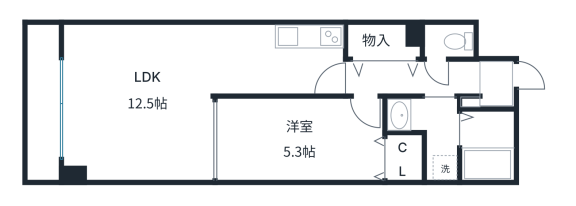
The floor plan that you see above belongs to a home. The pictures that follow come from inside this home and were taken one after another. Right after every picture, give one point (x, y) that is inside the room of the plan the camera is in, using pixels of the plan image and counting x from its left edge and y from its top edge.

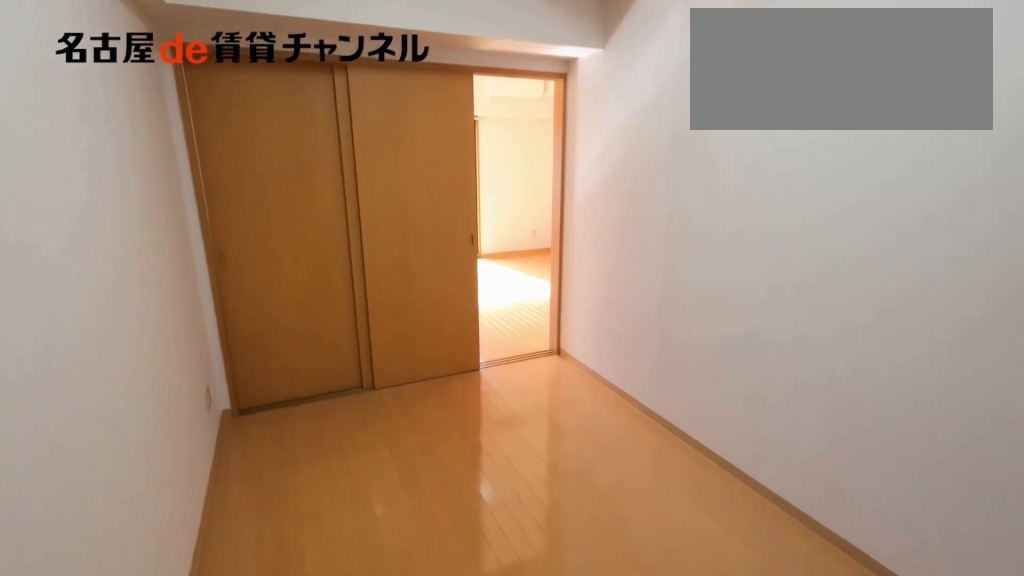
(300, 140)
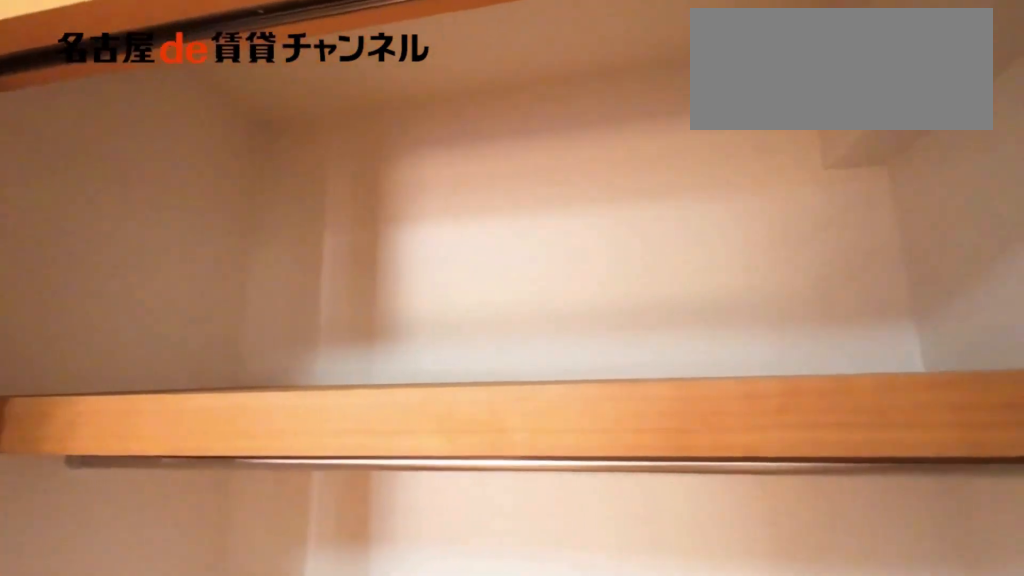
(402, 158)
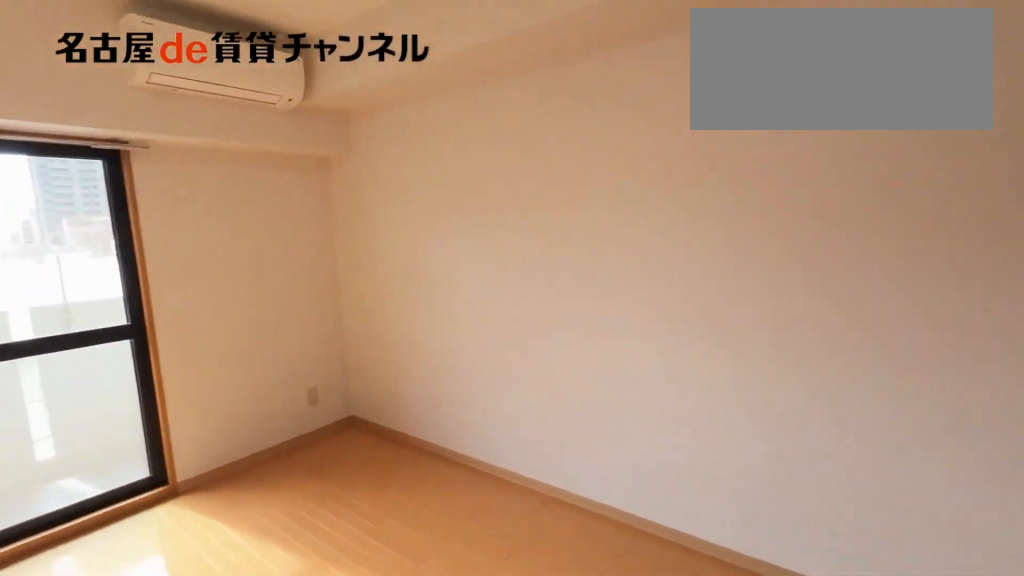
(276, 72)
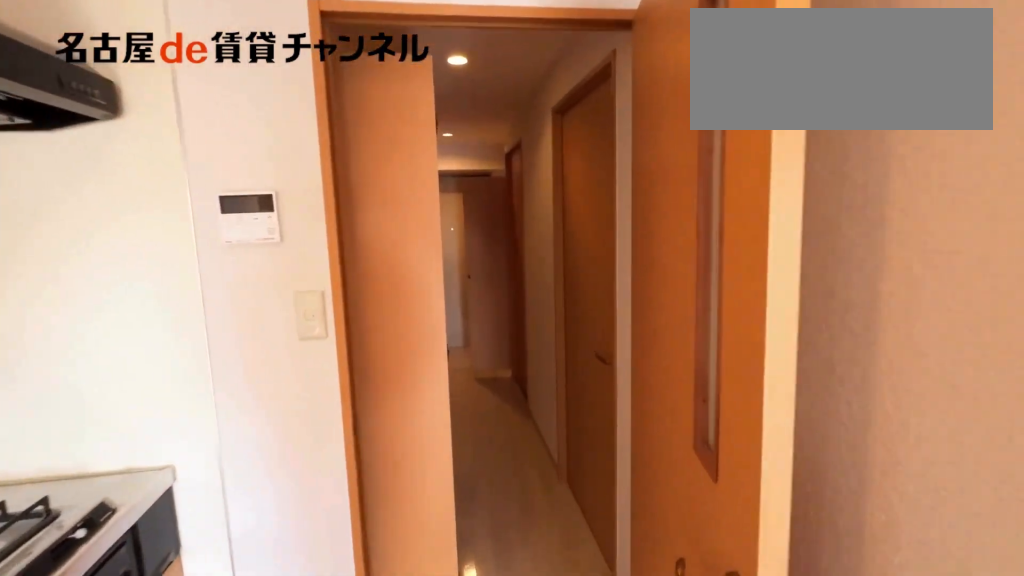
(276, 72)
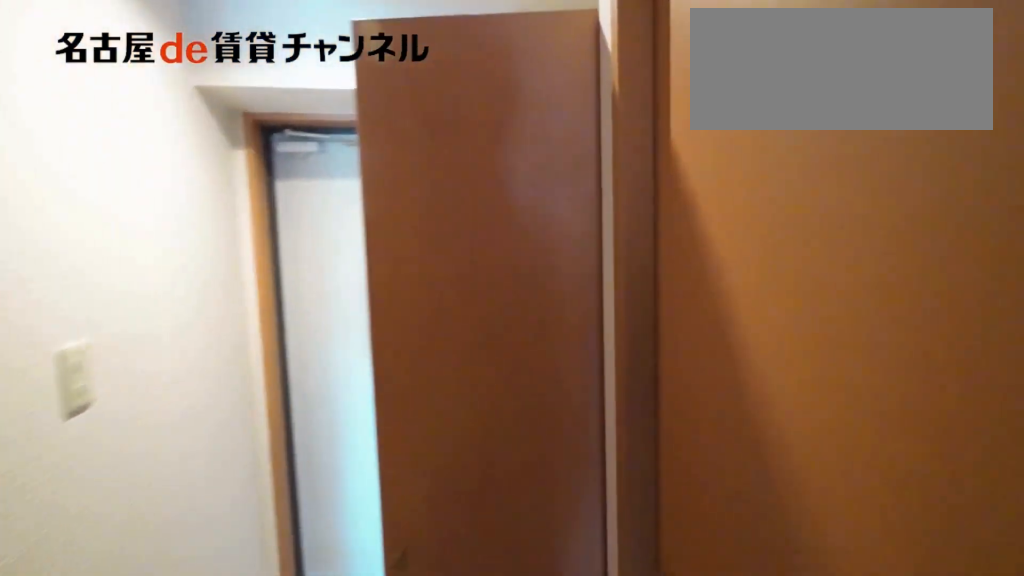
(414, 79)
